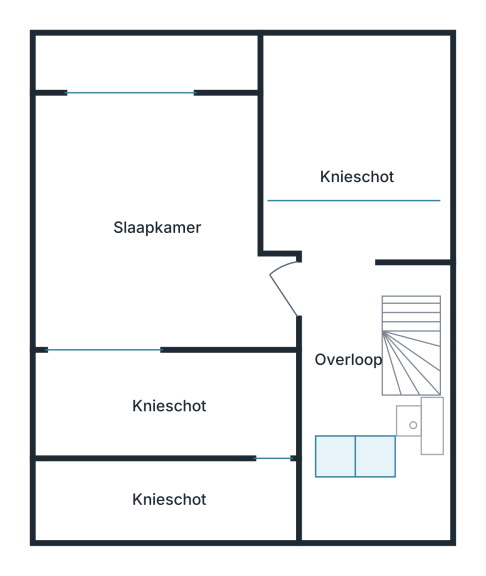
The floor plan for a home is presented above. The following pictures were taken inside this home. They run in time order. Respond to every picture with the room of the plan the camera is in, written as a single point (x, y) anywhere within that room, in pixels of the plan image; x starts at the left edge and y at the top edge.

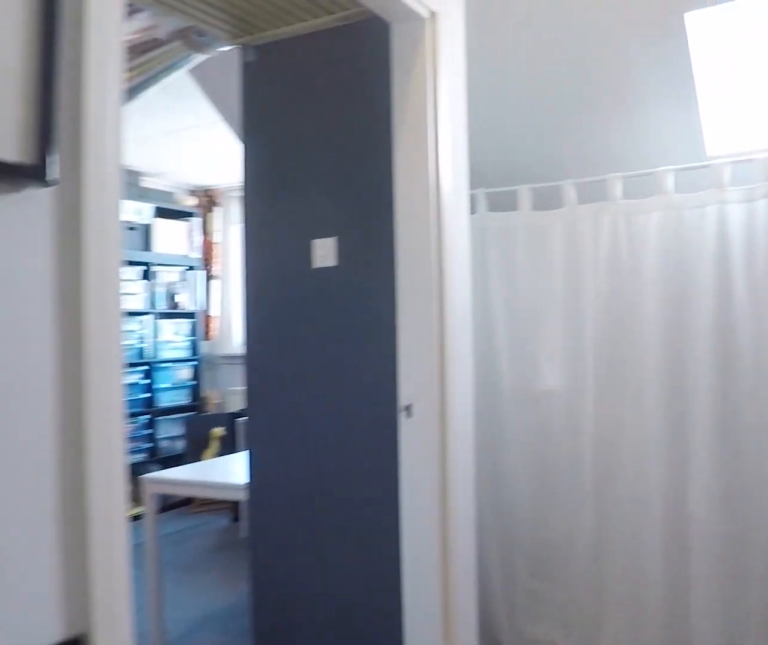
(351, 298)
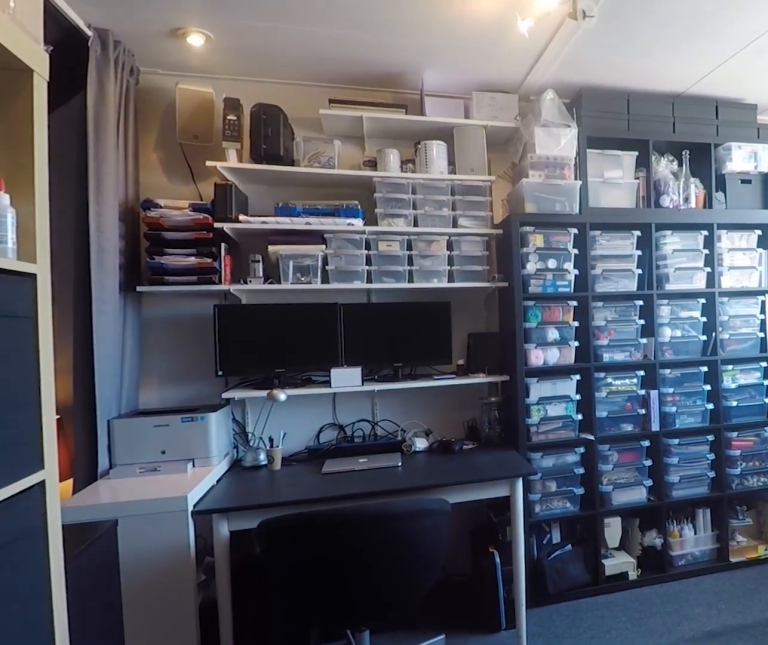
(98, 252)
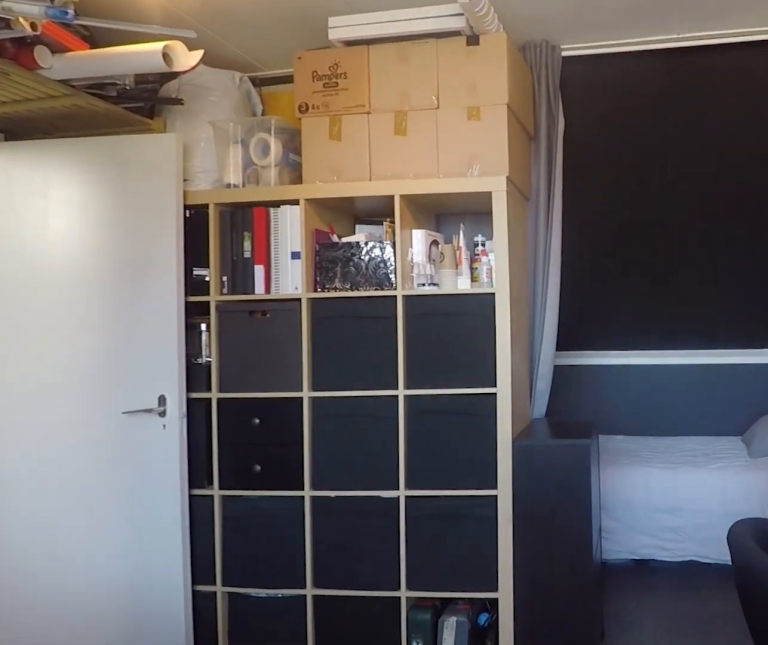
(98, 252)
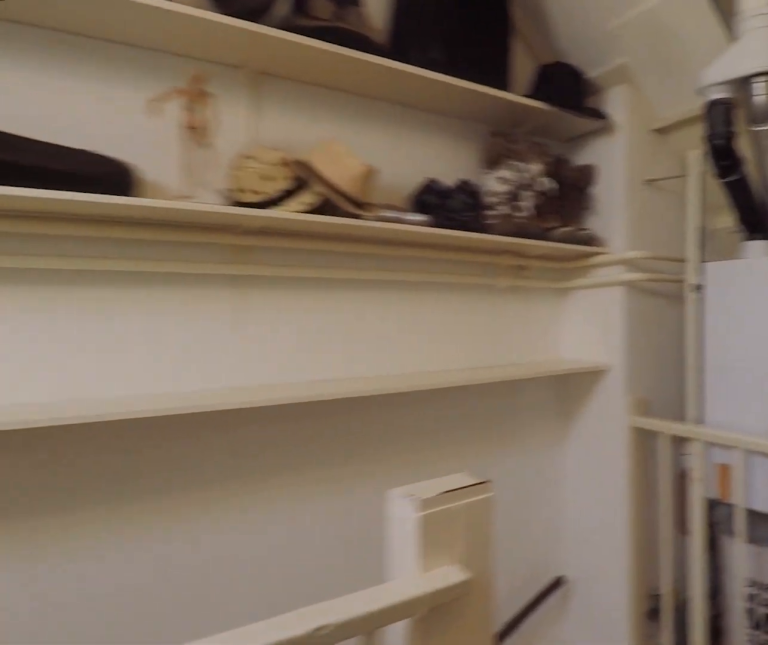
(351, 298)
